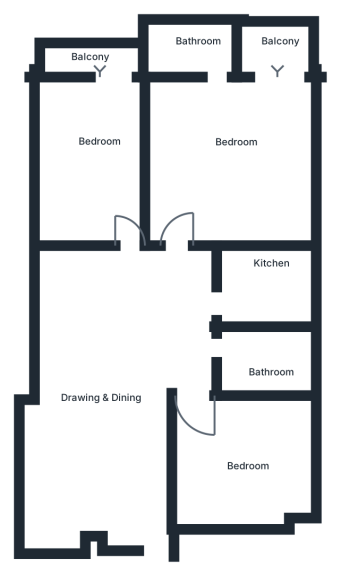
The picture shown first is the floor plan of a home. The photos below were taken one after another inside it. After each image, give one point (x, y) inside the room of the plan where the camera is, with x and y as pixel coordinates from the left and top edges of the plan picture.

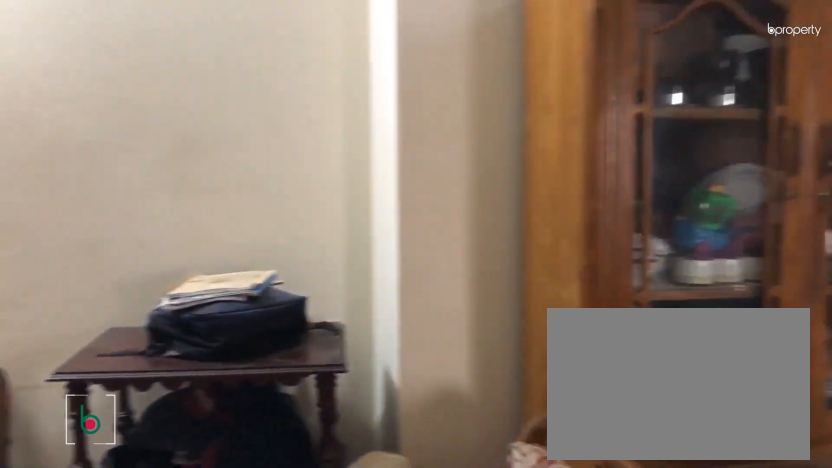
(122, 360)
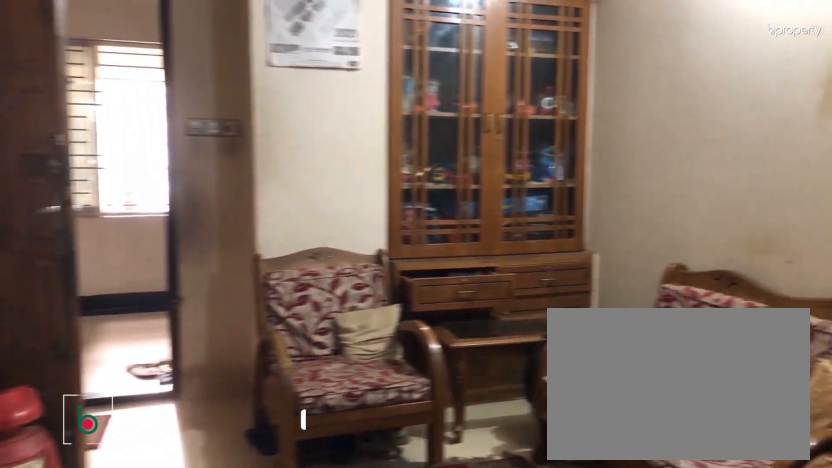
(122, 360)
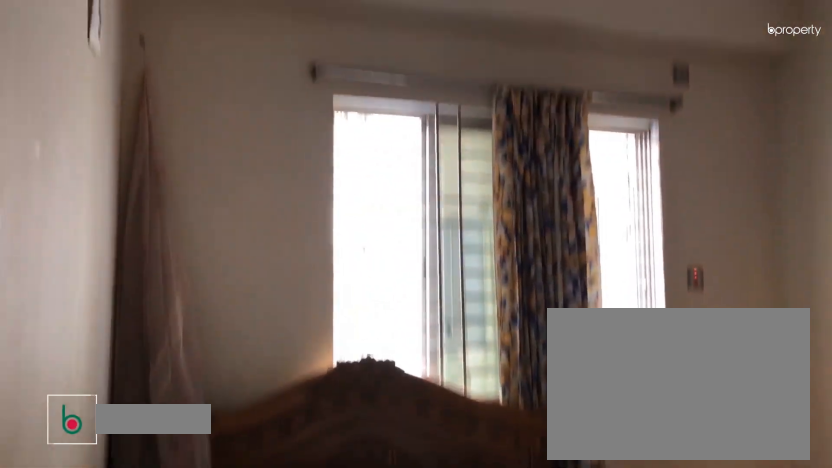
(234, 463)
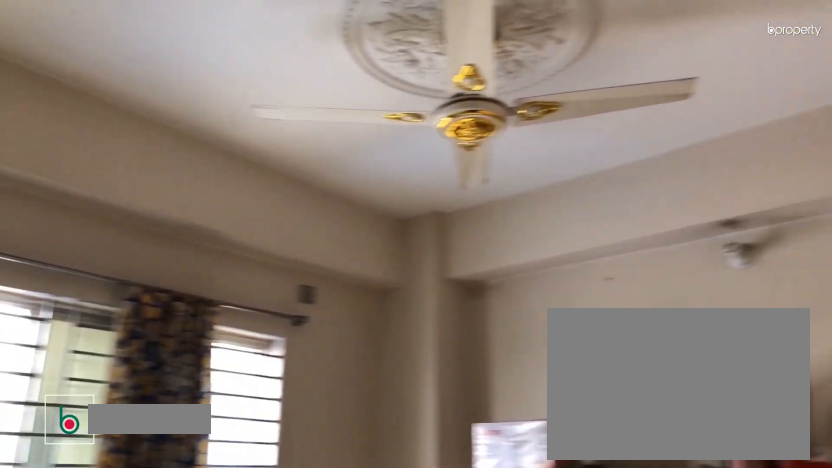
(234, 463)
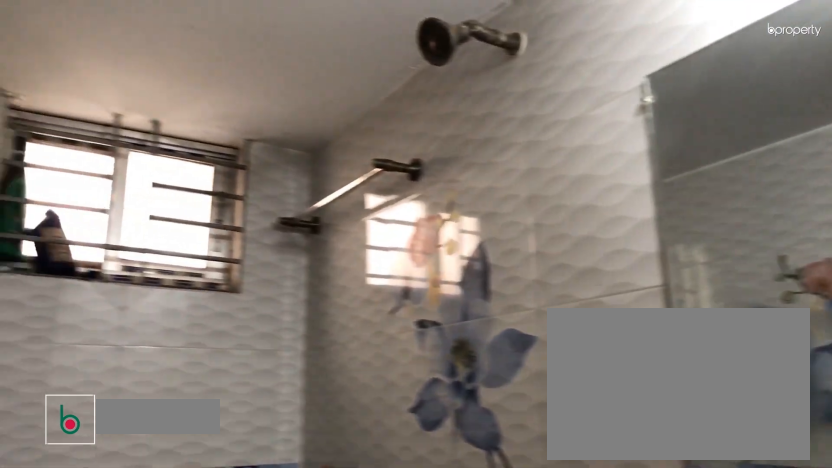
(263, 350)
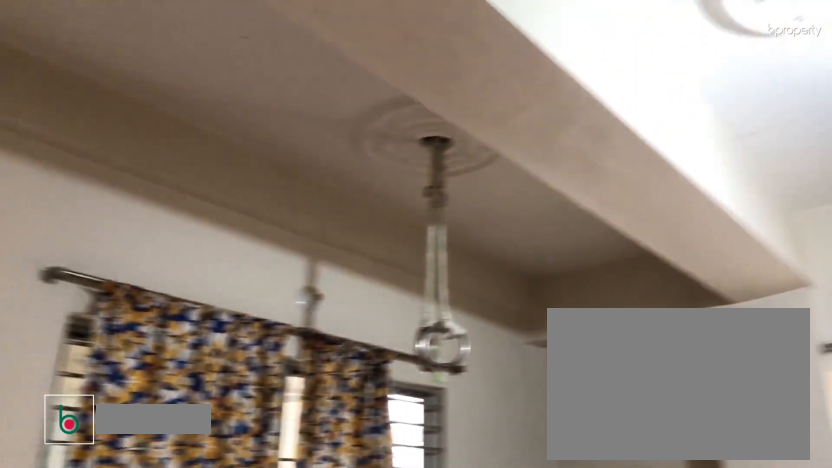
(107, 140)
